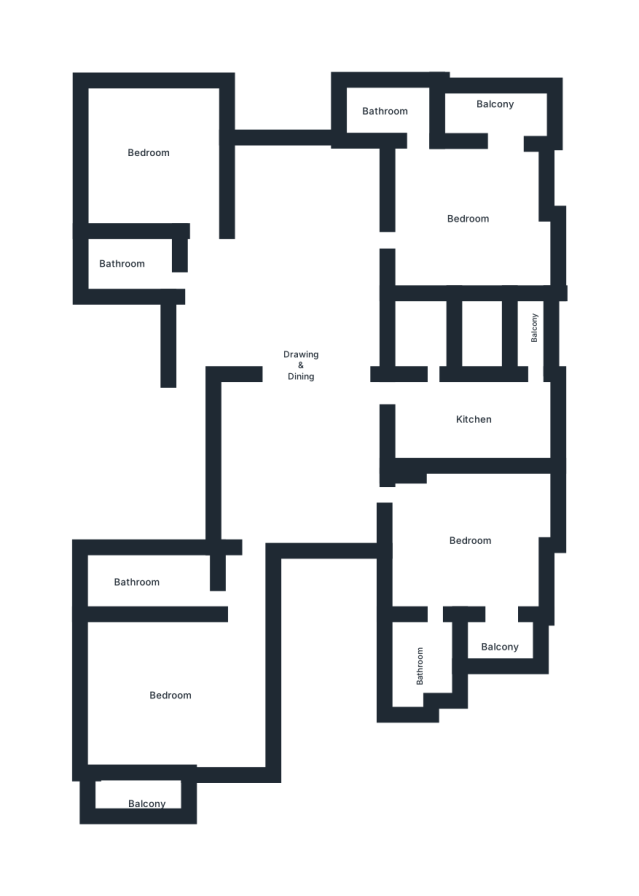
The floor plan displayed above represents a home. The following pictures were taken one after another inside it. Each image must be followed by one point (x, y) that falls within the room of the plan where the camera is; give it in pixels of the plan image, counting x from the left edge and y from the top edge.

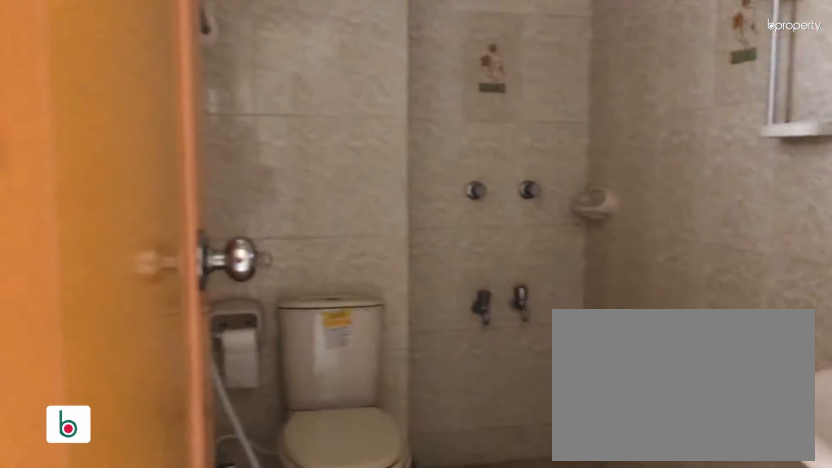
(420, 661)
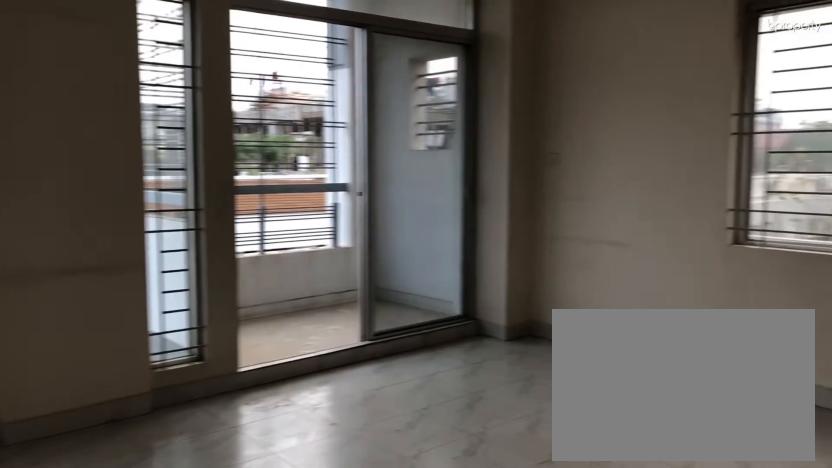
(164, 685)
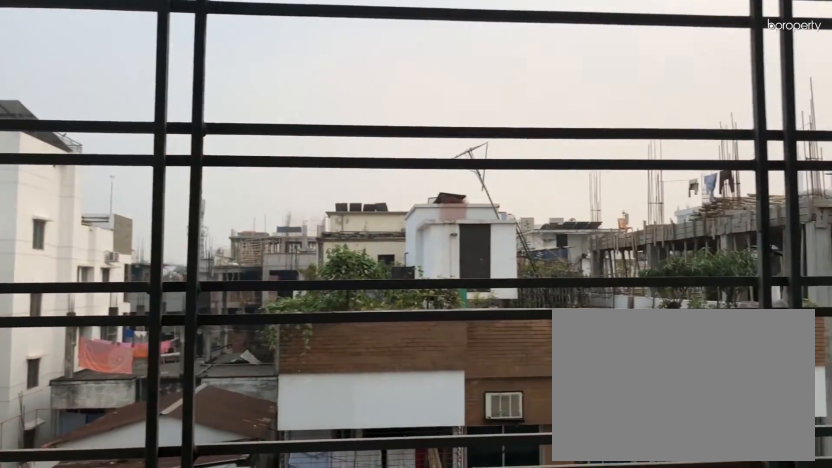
(149, 796)
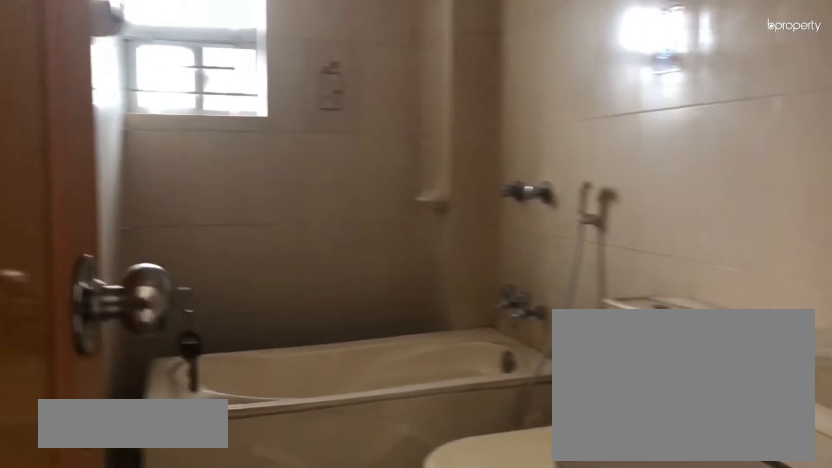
(138, 580)
